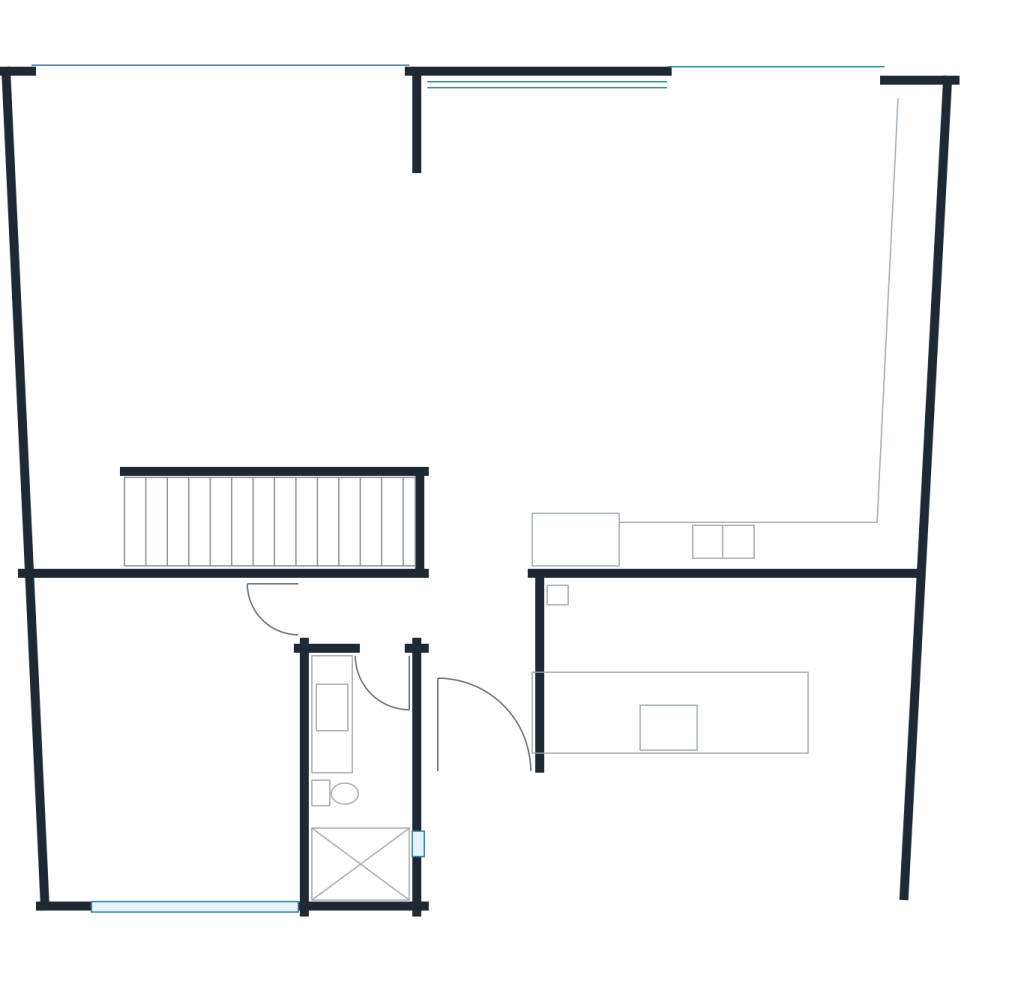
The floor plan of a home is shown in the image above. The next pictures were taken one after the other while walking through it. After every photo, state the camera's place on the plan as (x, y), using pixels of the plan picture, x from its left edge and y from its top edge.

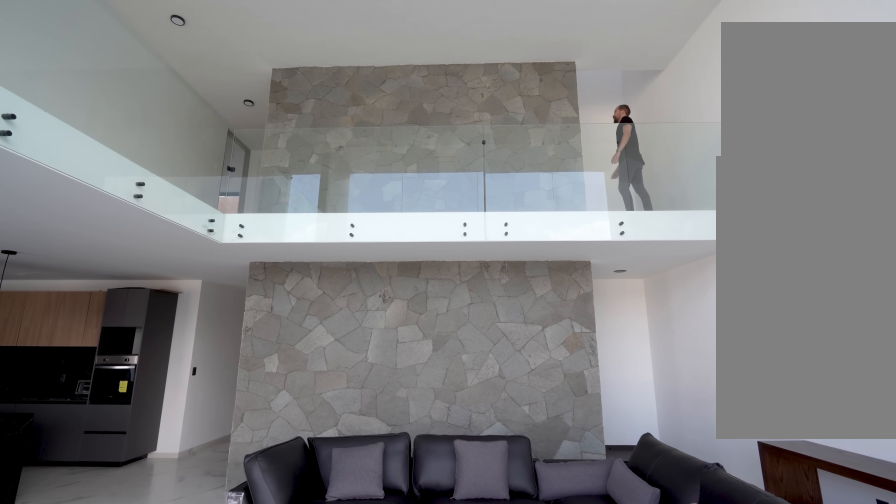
(241, 206)
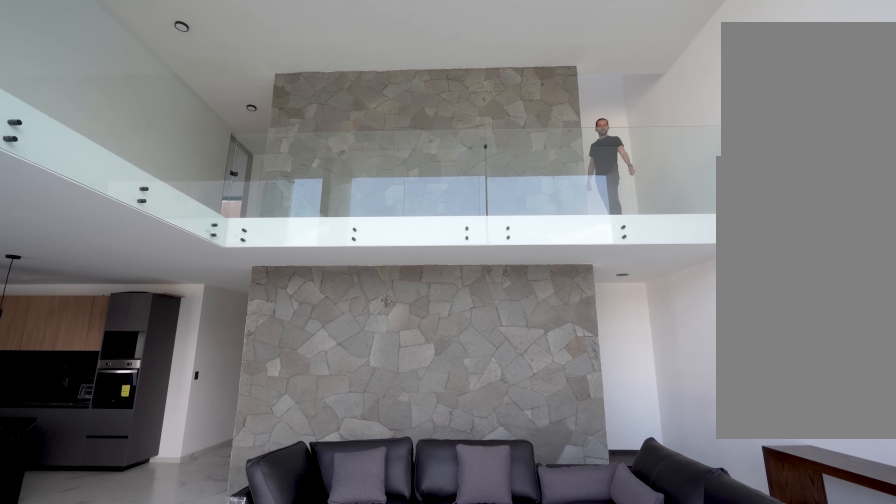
(241, 206)
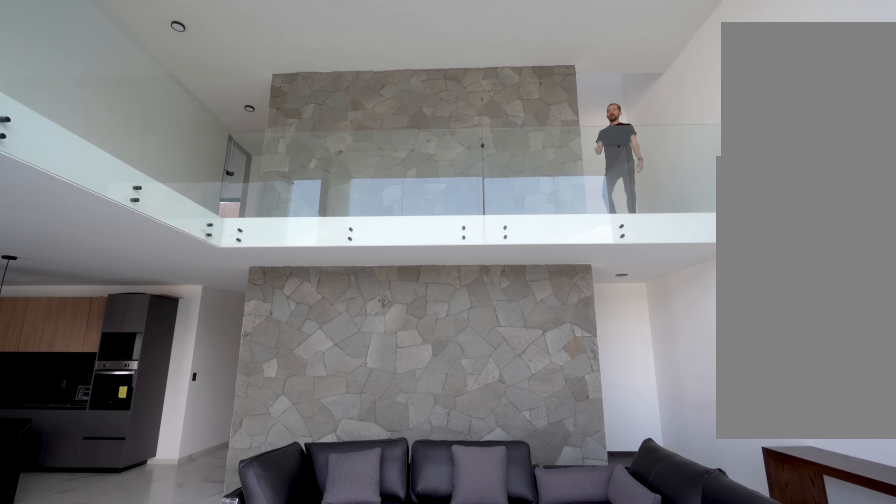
(241, 206)
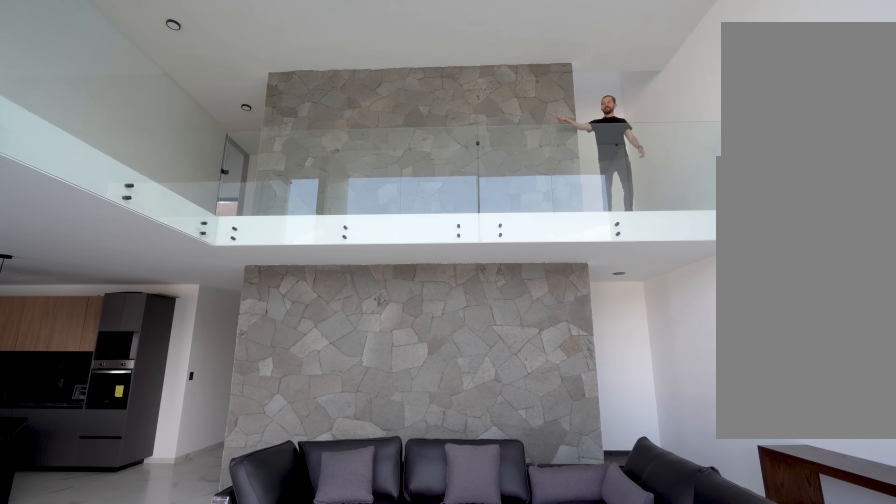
(241, 207)
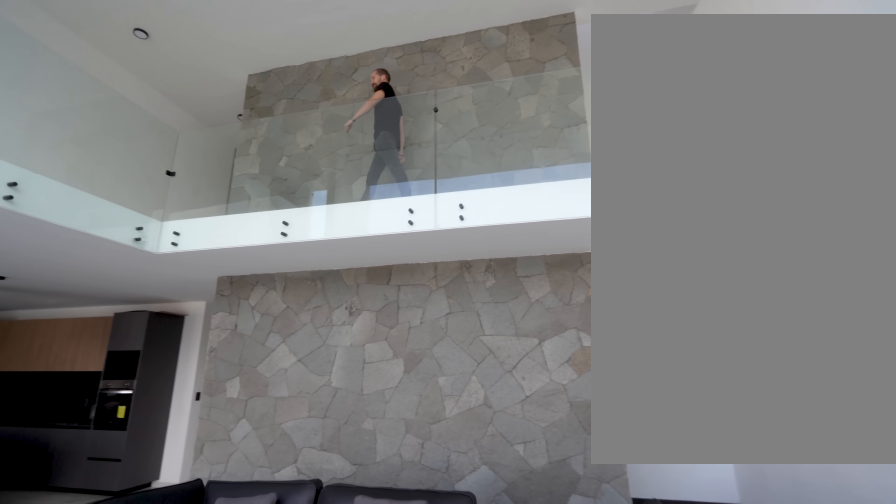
(237, 207)
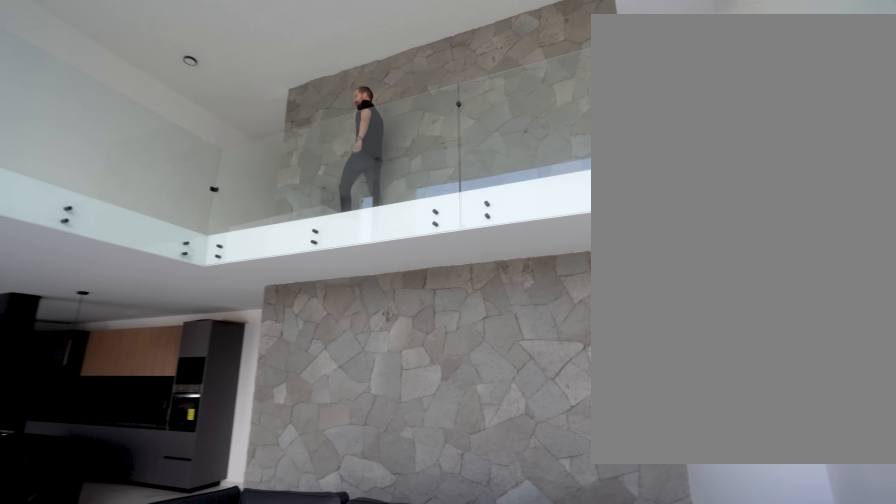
(216, 216)
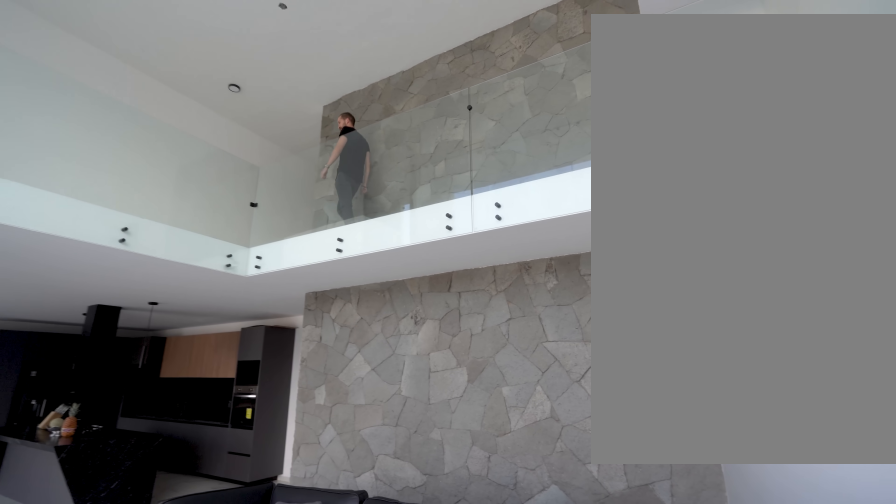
(186, 234)
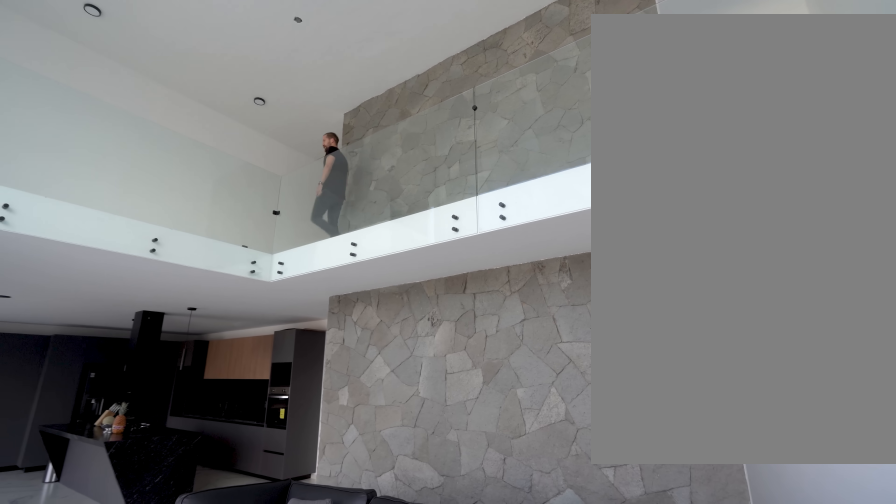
(173, 241)
